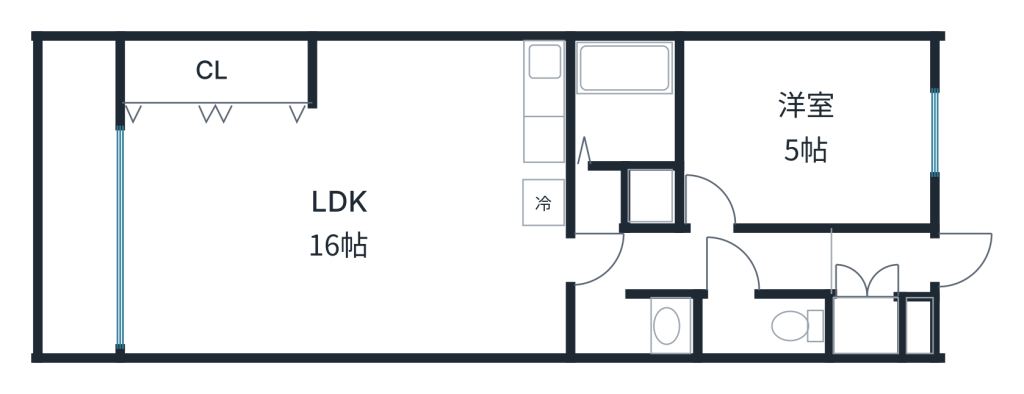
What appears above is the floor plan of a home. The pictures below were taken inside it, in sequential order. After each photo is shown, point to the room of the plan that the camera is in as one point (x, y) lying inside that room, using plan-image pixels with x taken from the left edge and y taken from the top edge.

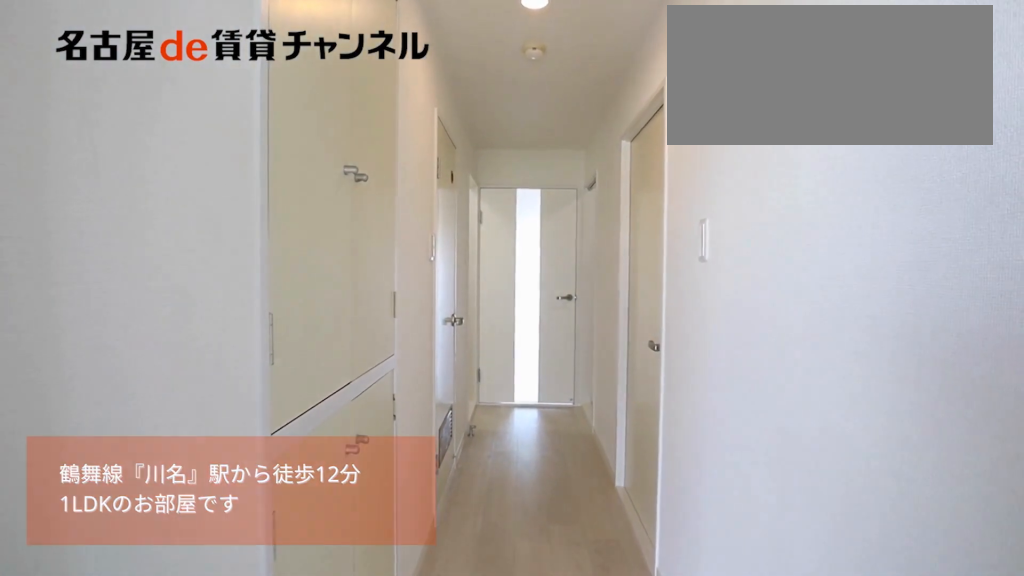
(883, 264)
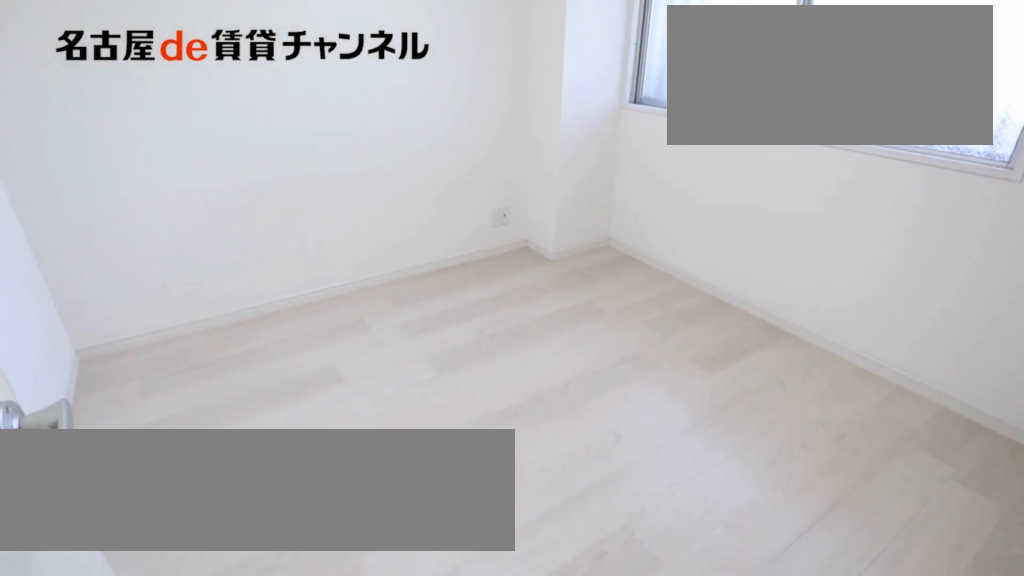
(808, 134)
